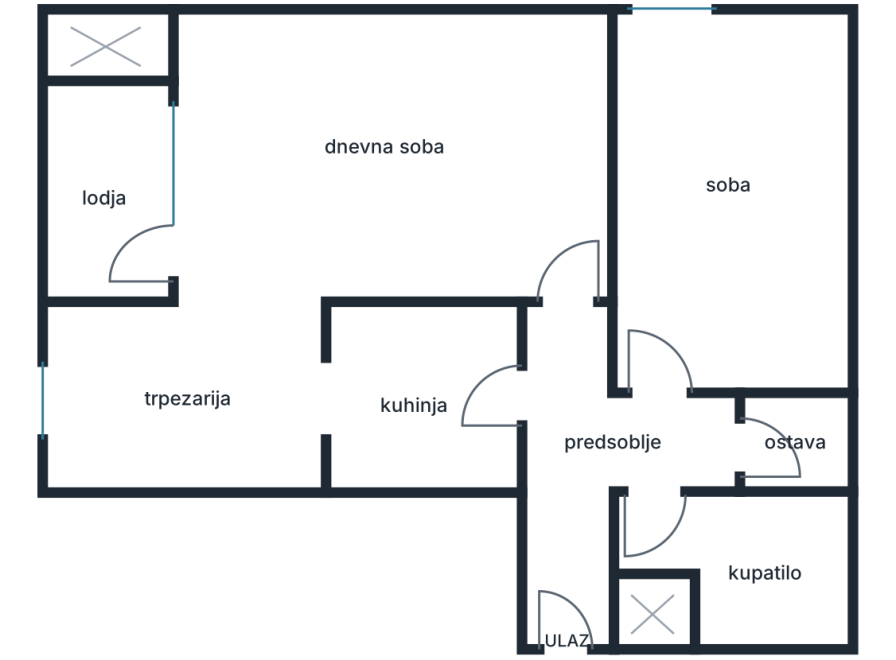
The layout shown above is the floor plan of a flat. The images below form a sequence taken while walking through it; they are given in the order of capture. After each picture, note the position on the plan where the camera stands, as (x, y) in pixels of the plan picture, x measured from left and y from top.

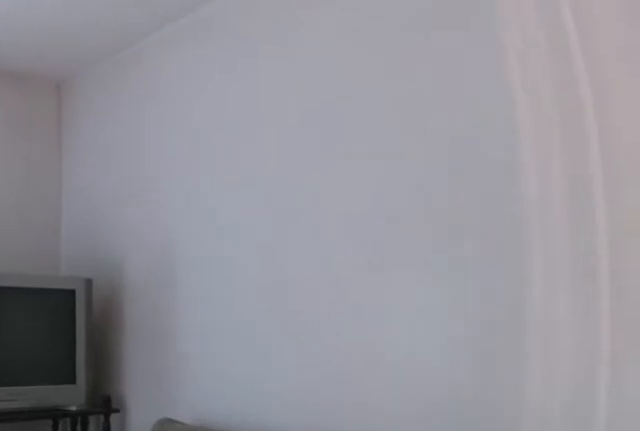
(676, 287)
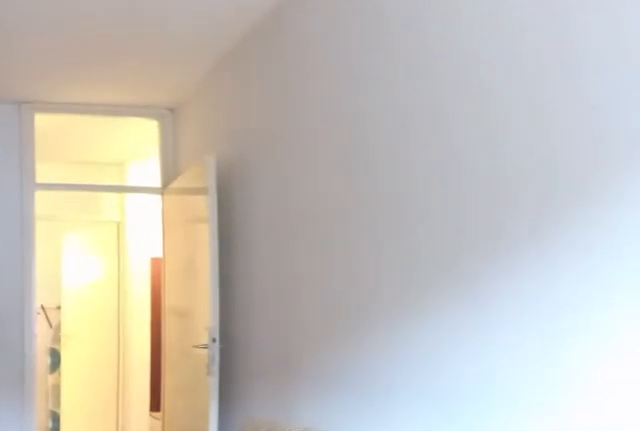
(678, 41)
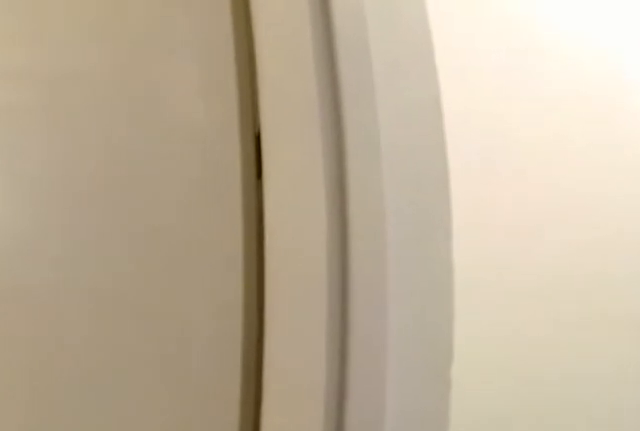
(678, 434)
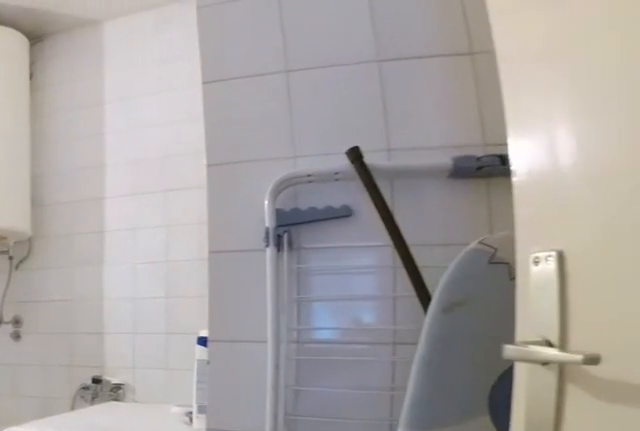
(667, 465)
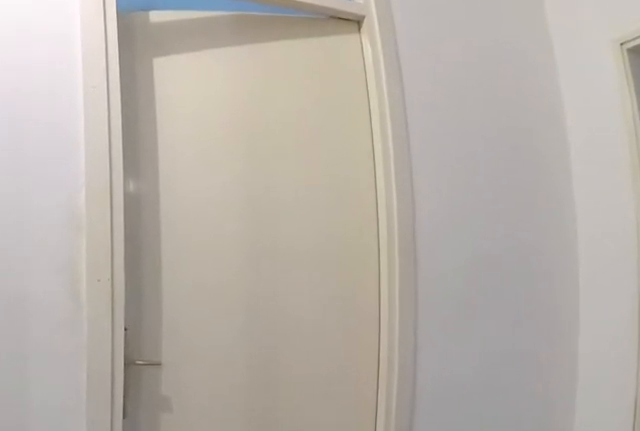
(673, 455)
